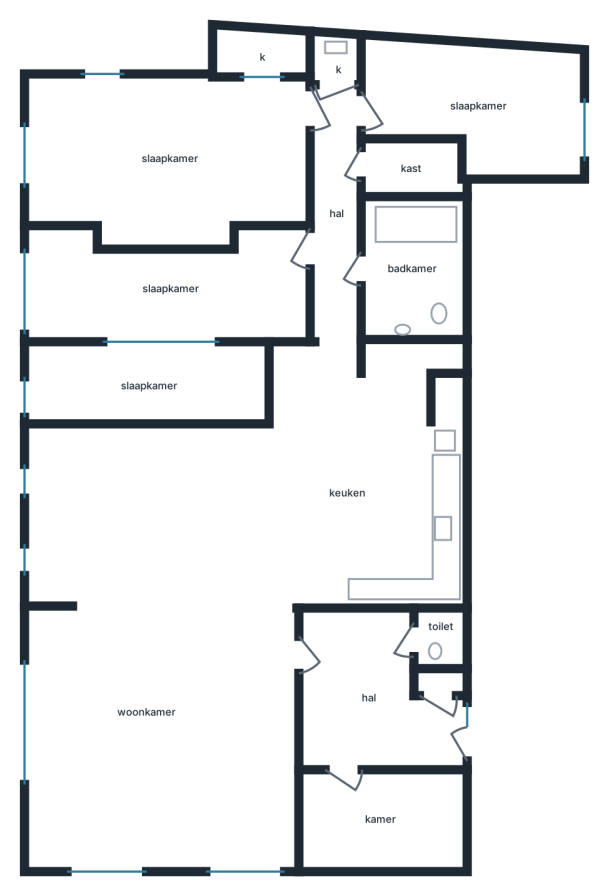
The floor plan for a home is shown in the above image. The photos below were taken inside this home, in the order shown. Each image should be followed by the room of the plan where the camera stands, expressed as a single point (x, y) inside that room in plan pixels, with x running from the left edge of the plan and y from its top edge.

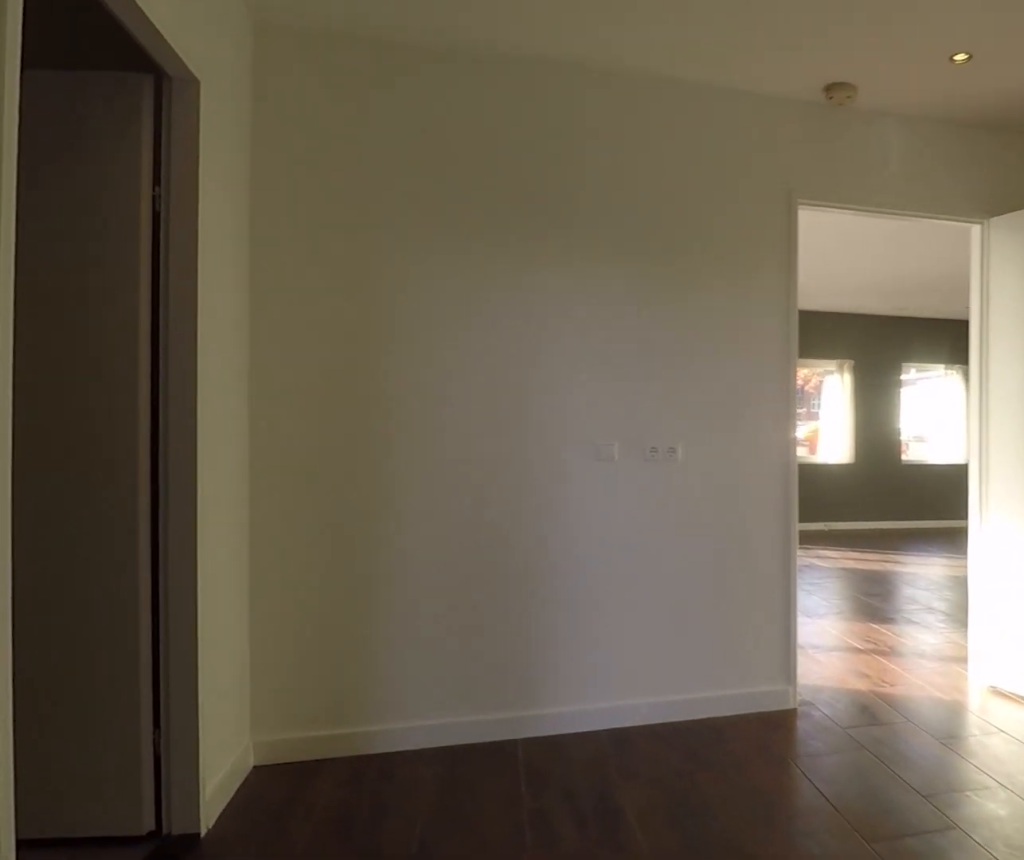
(369, 696)
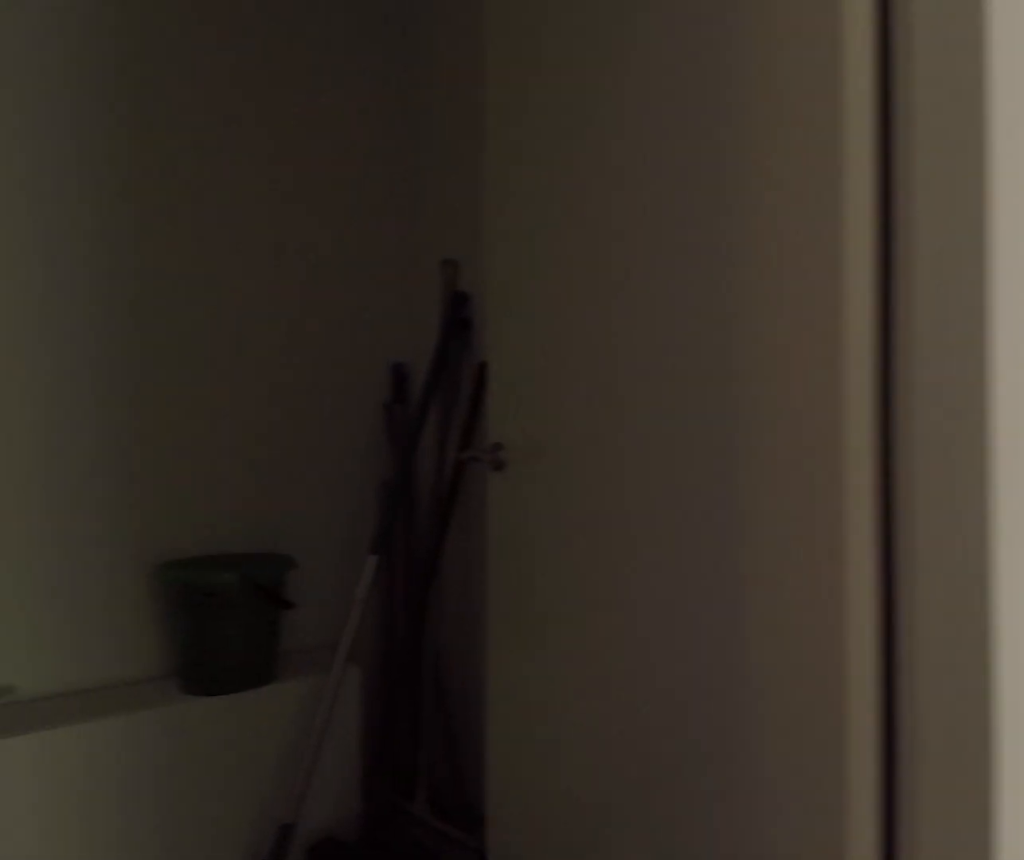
(369, 696)
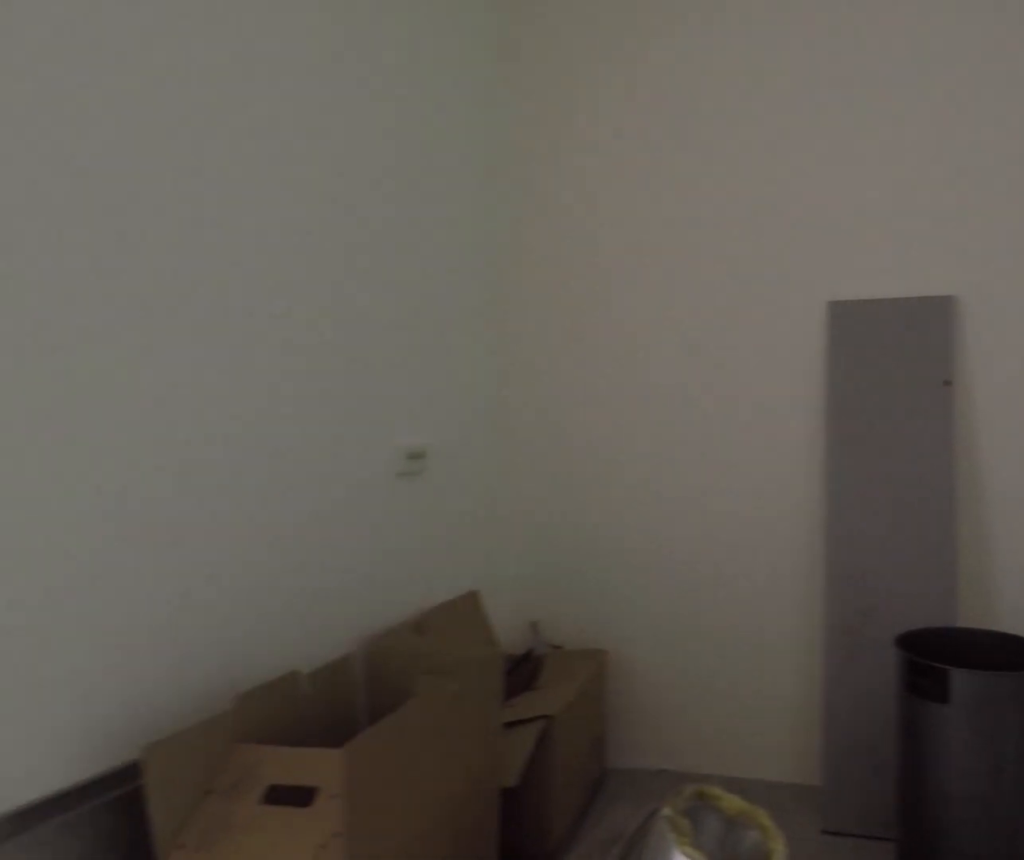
(380, 817)
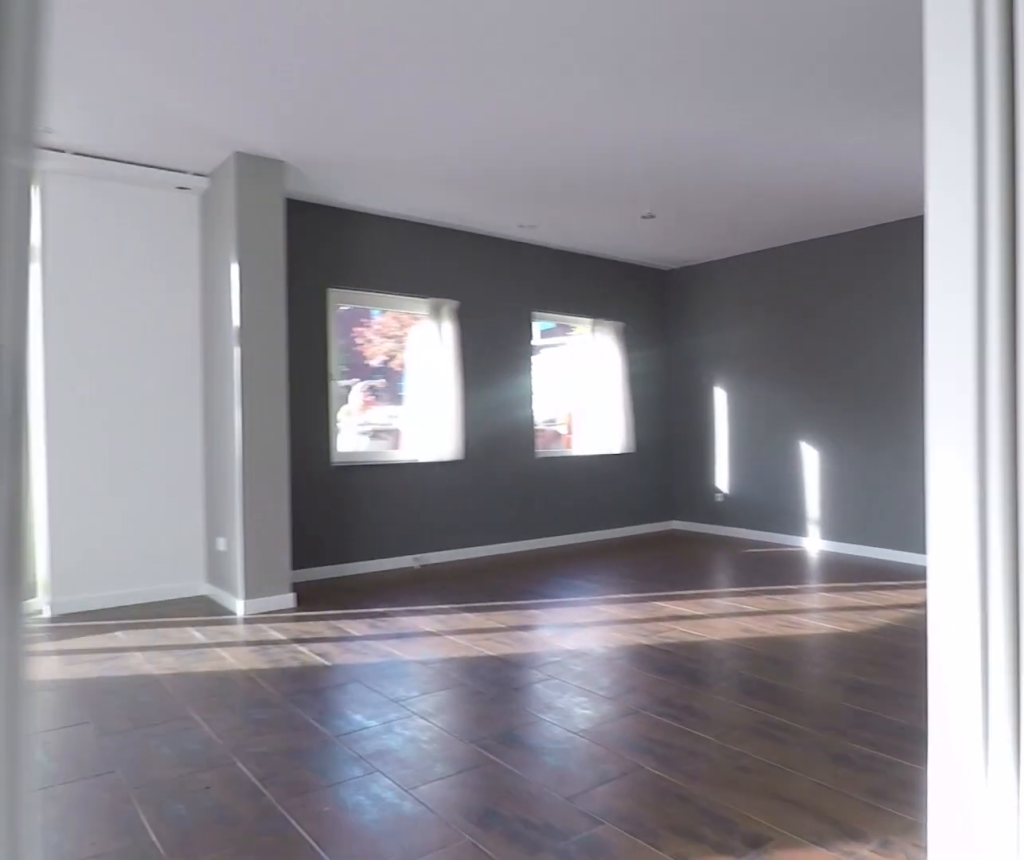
(369, 696)
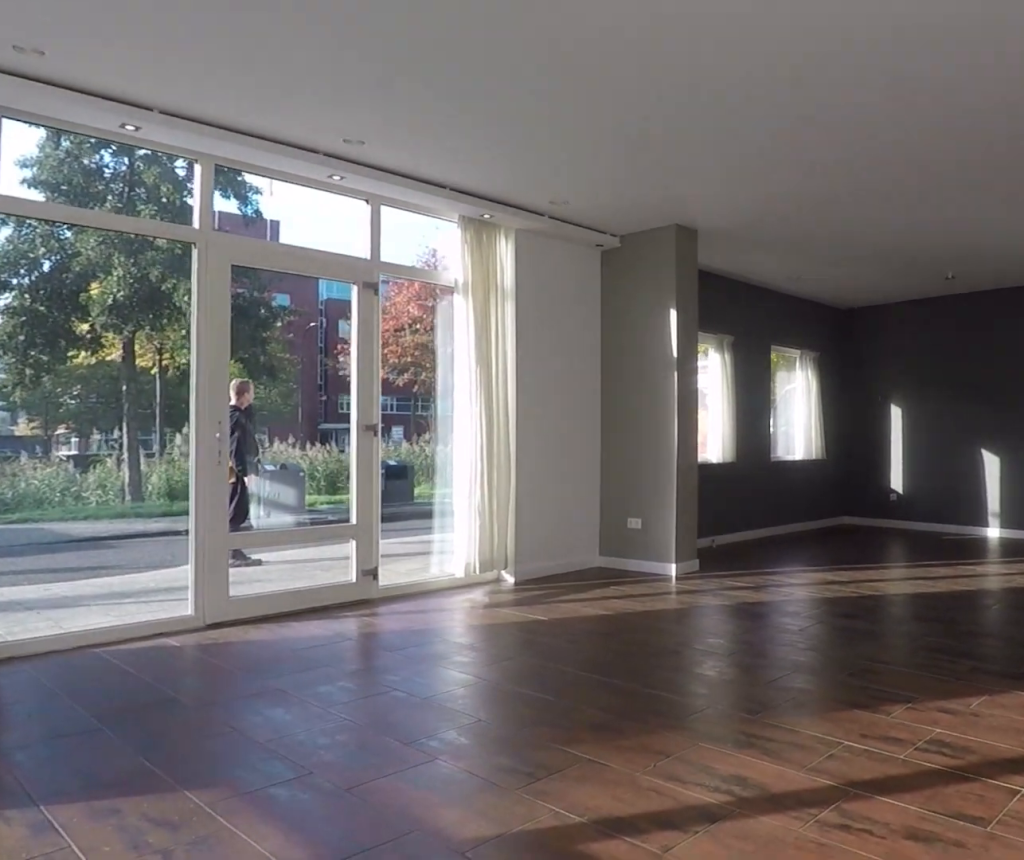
(160, 650)
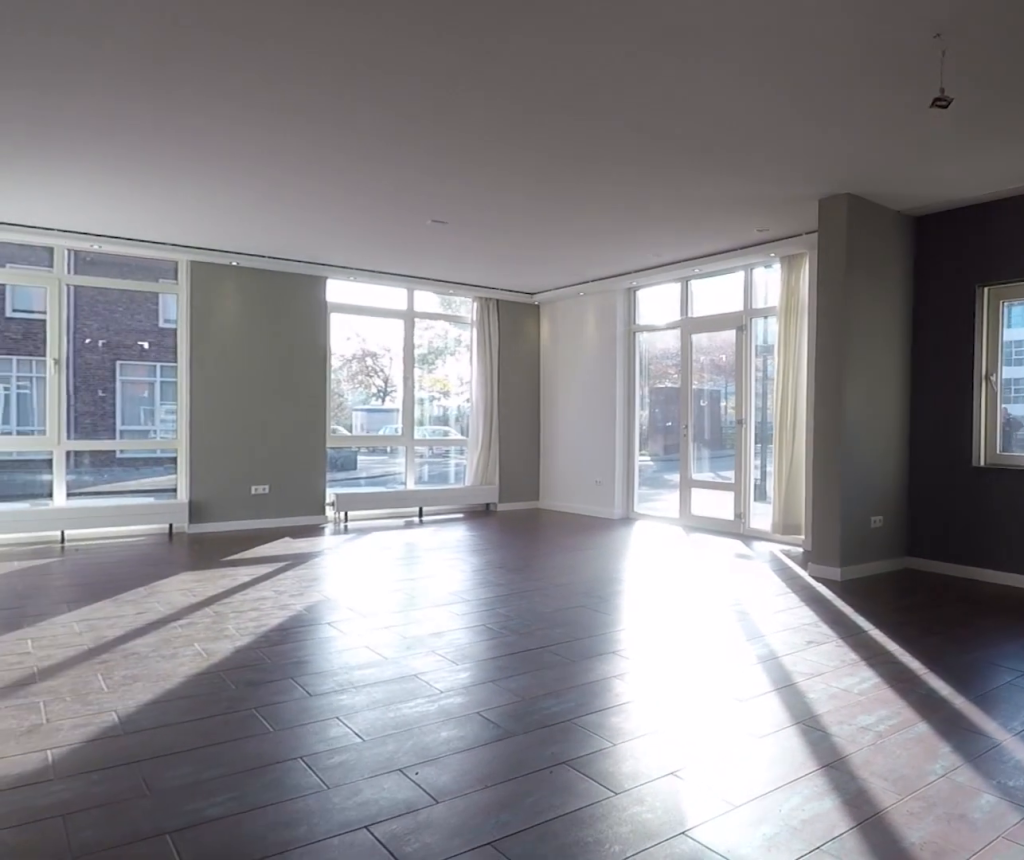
(160, 650)
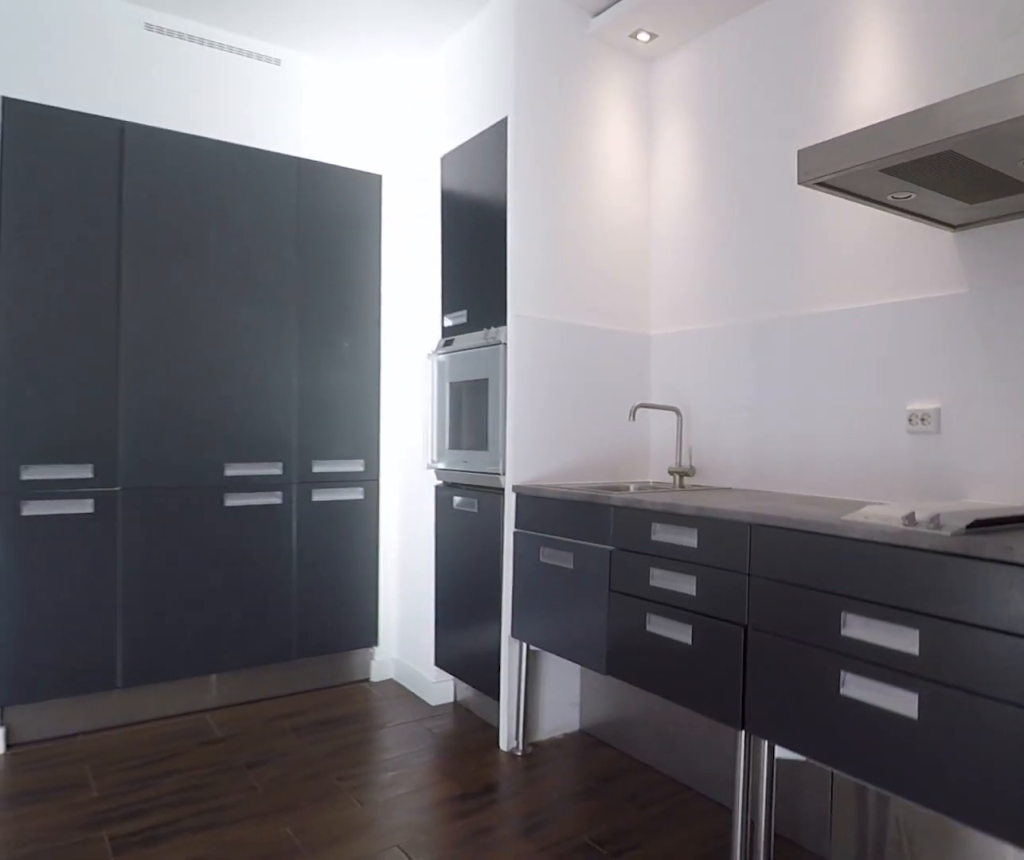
(367, 479)
